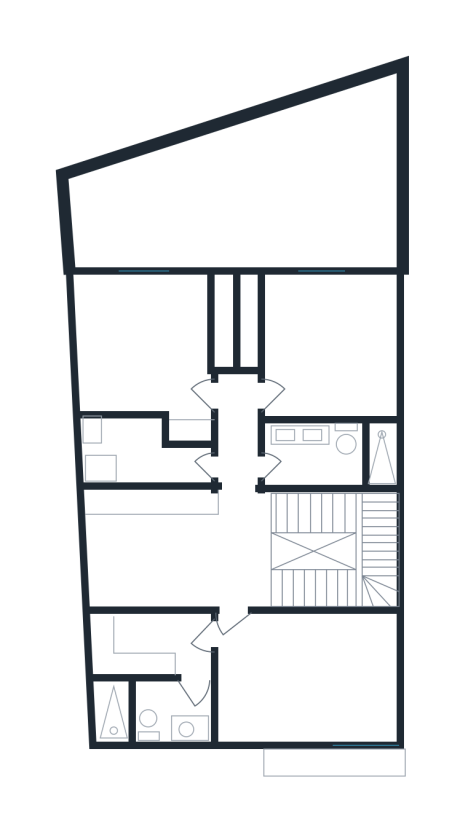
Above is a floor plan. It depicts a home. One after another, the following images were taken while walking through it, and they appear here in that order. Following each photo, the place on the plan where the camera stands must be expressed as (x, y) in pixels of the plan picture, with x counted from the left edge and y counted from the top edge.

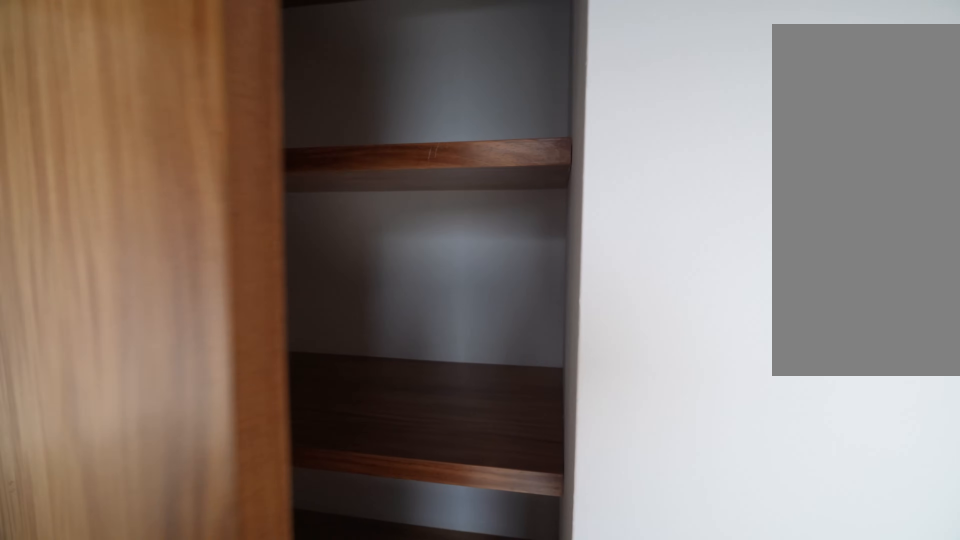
(177, 395)
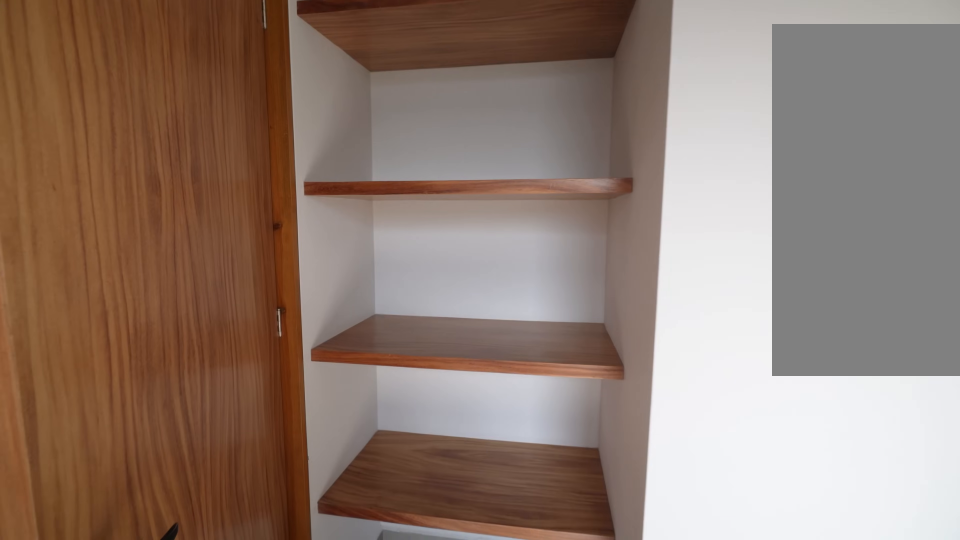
(179, 404)
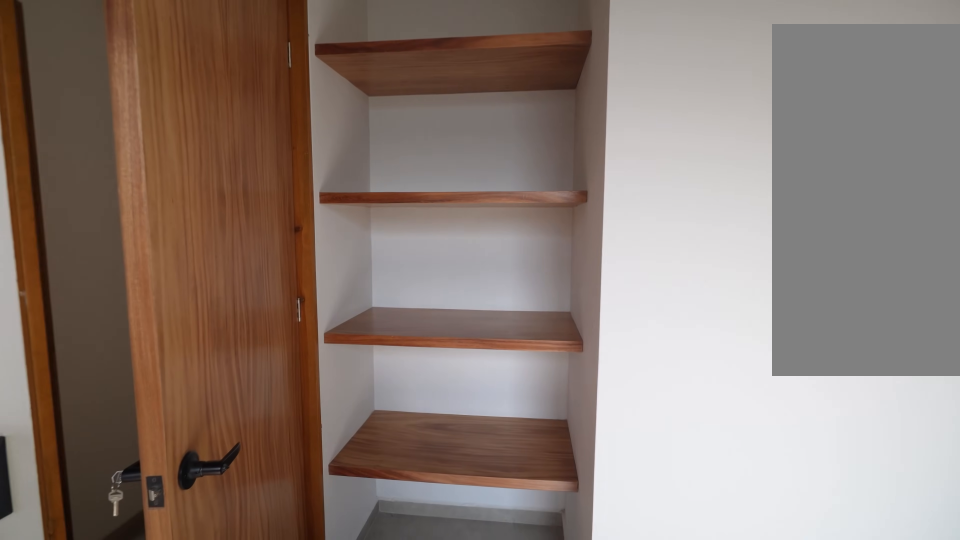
(179, 404)
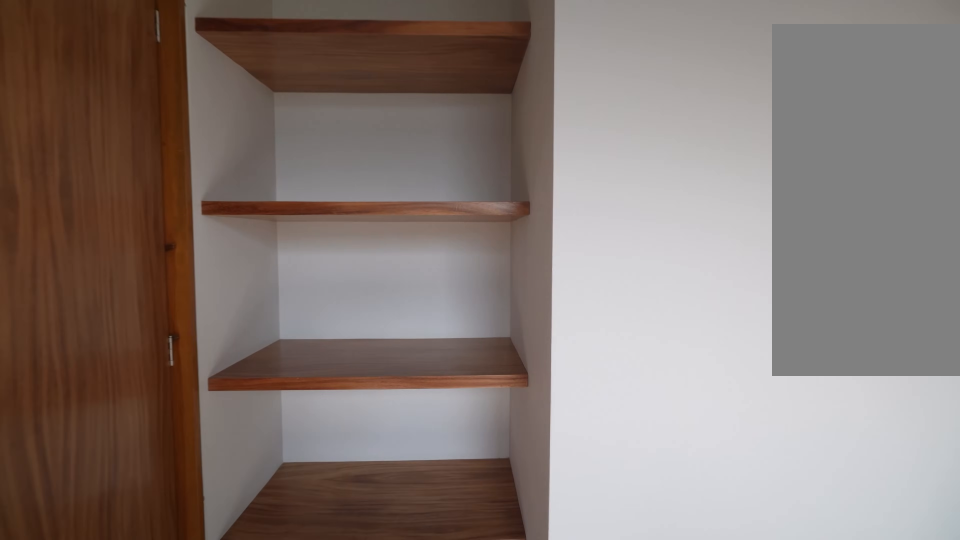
(179, 404)
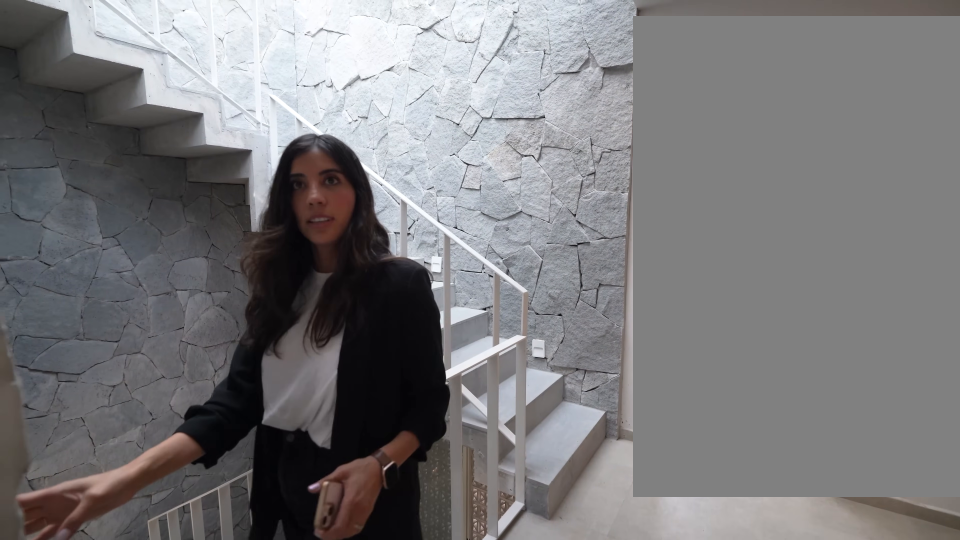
(233, 461)
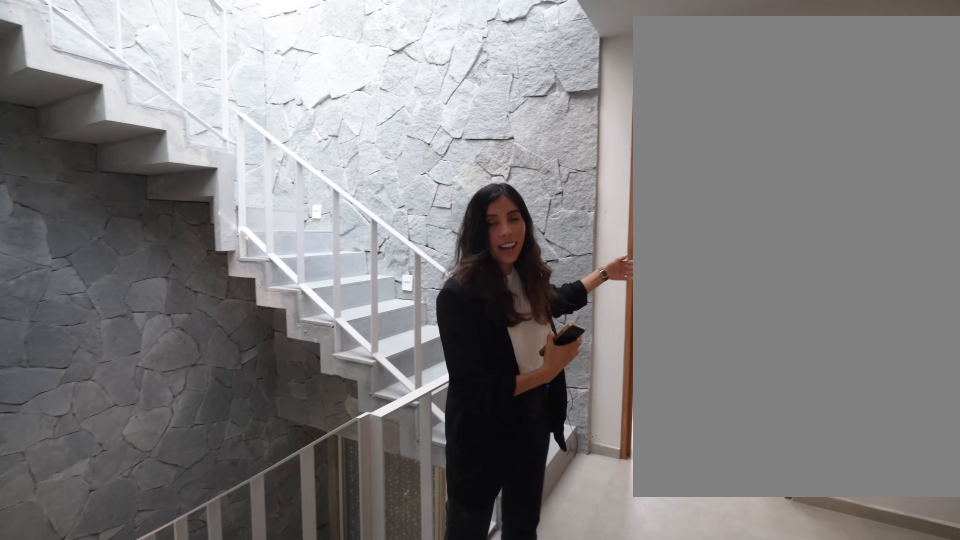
(235, 463)
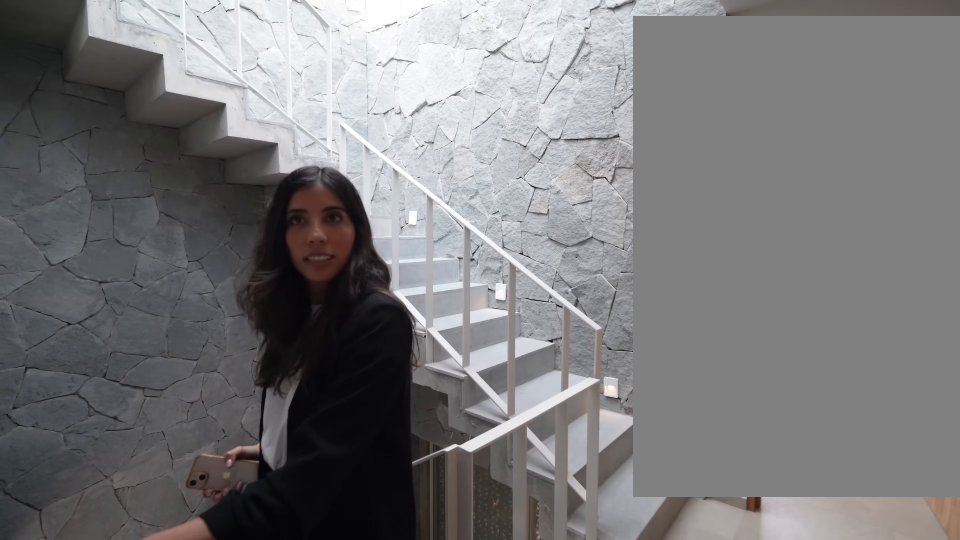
(233, 469)
